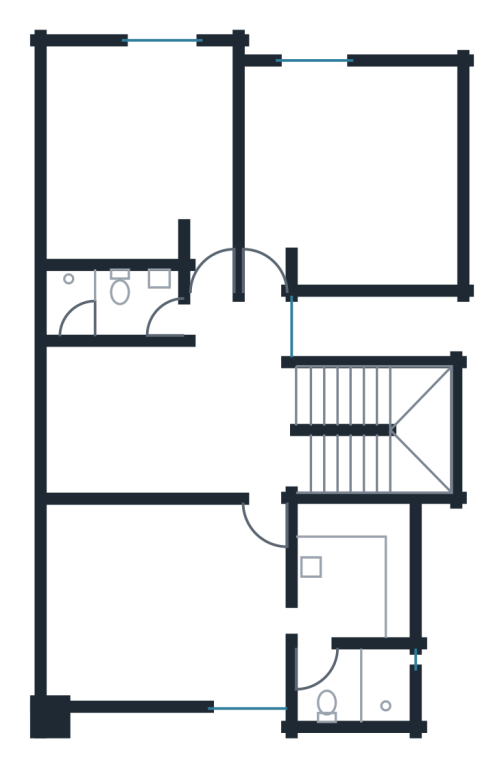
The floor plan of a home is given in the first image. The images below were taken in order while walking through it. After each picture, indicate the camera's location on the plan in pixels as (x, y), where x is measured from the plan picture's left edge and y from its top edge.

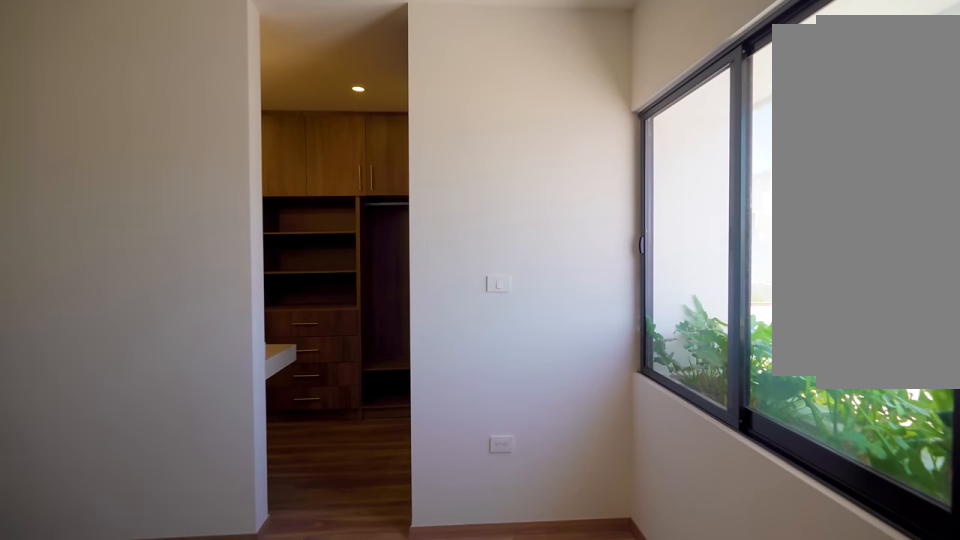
(85, 678)
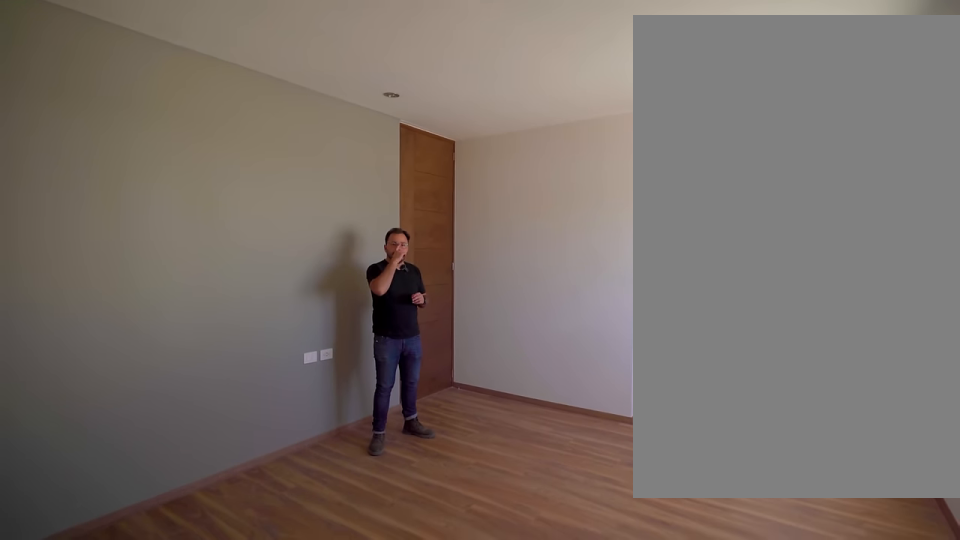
(80, 673)
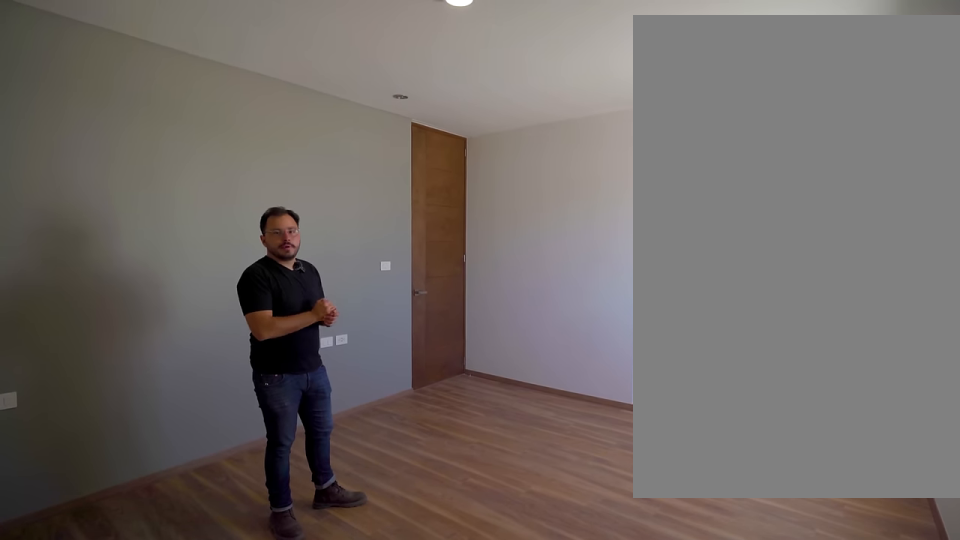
(72, 672)
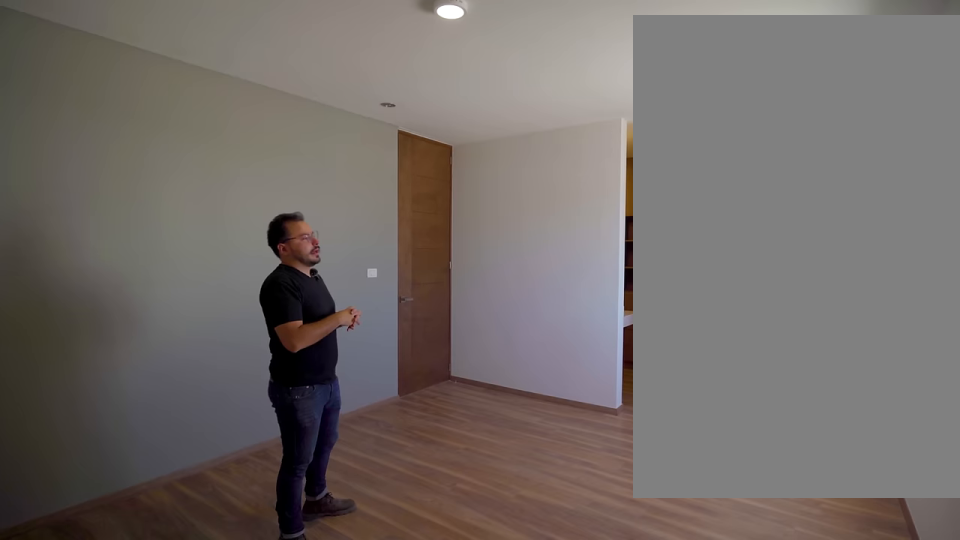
(72, 672)
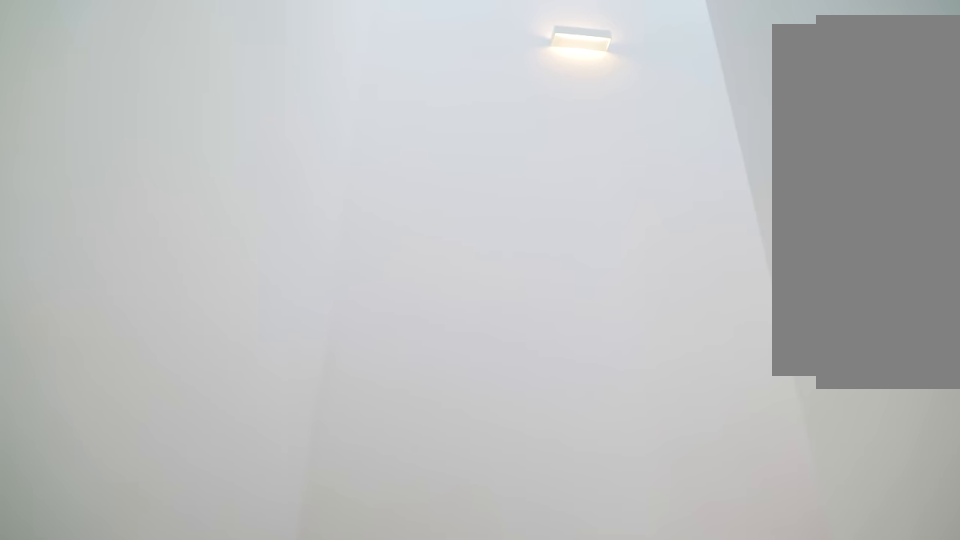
(335, 412)
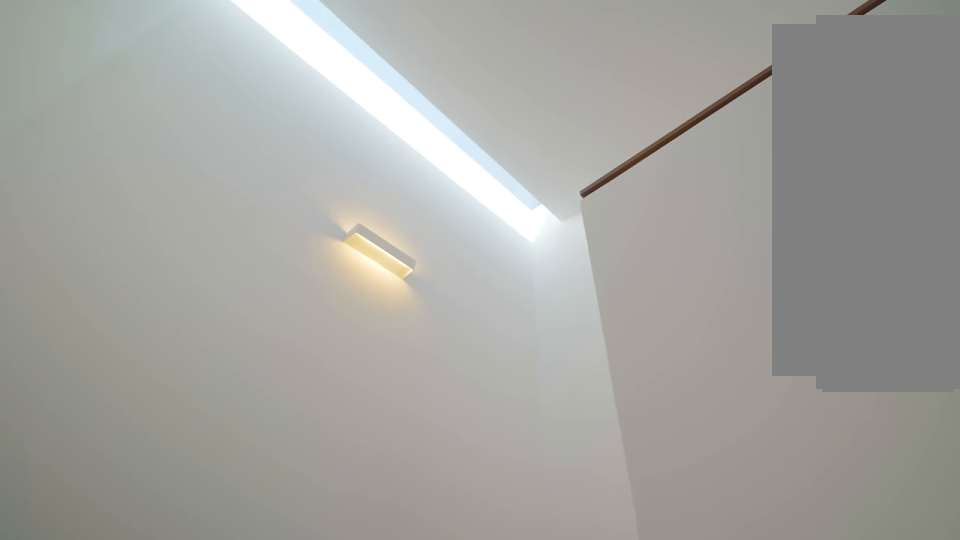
(371, 392)
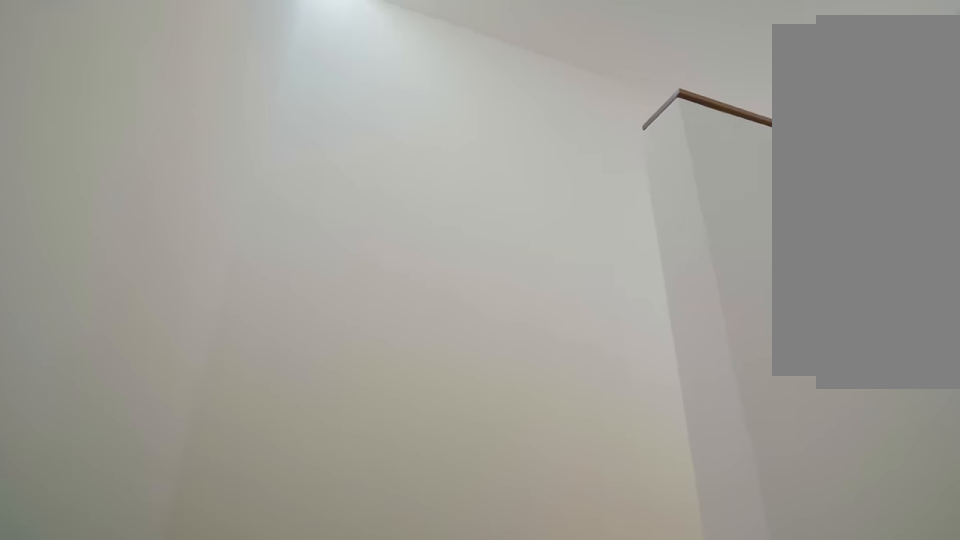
(408, 396)
